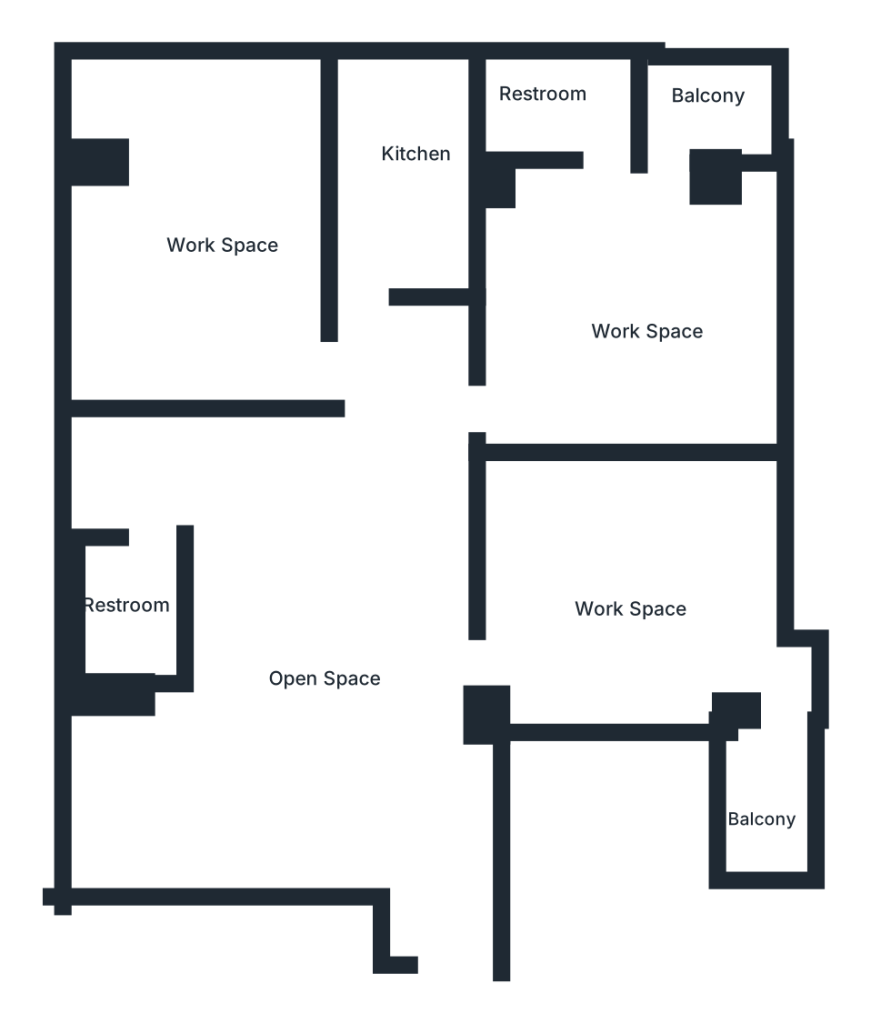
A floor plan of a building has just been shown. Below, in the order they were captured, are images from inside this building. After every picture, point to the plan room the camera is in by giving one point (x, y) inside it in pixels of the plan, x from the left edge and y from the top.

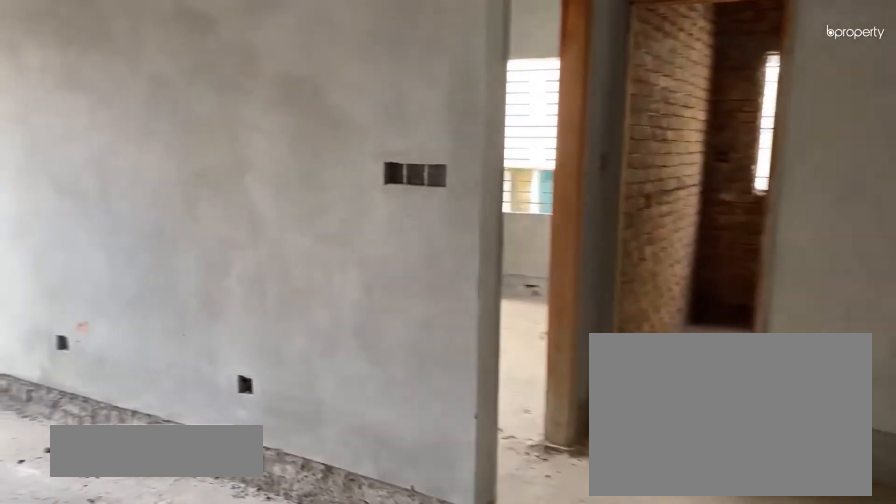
(374, 641)
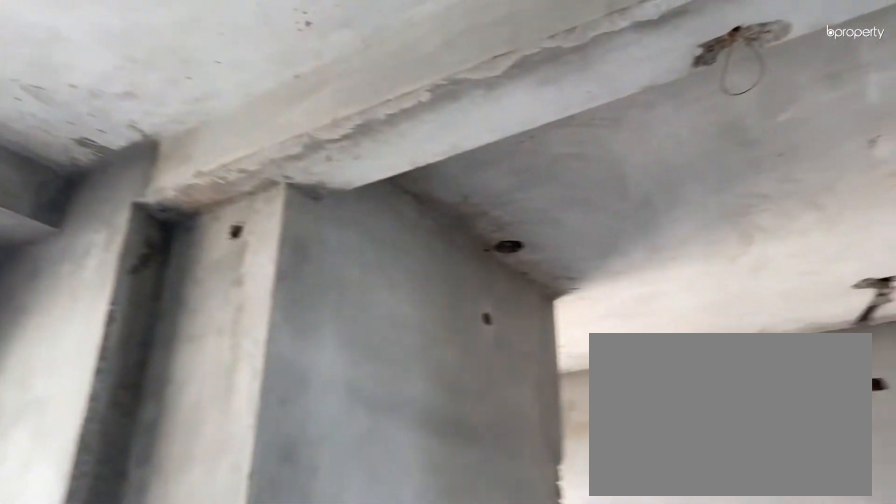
(374, 641)
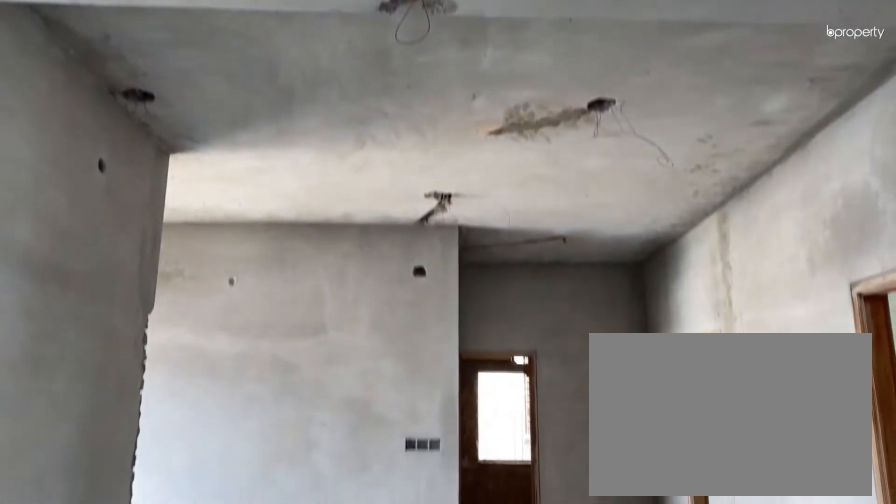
(374, 641)
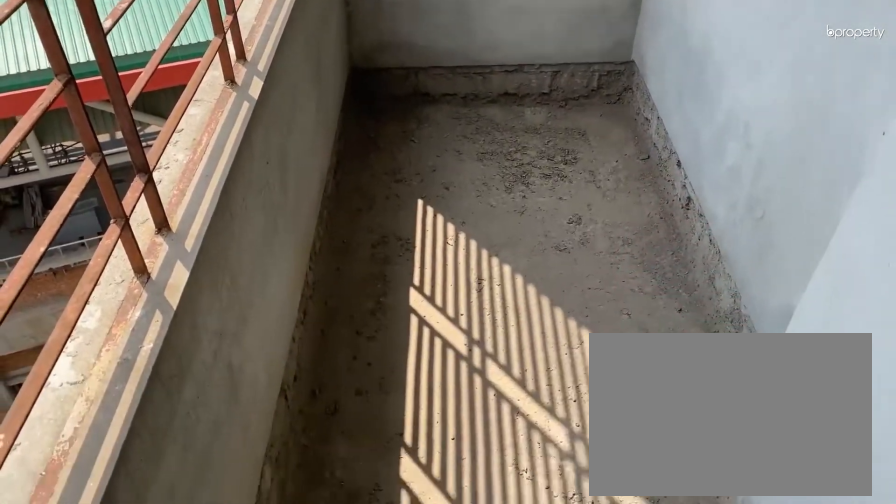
(771, 795)
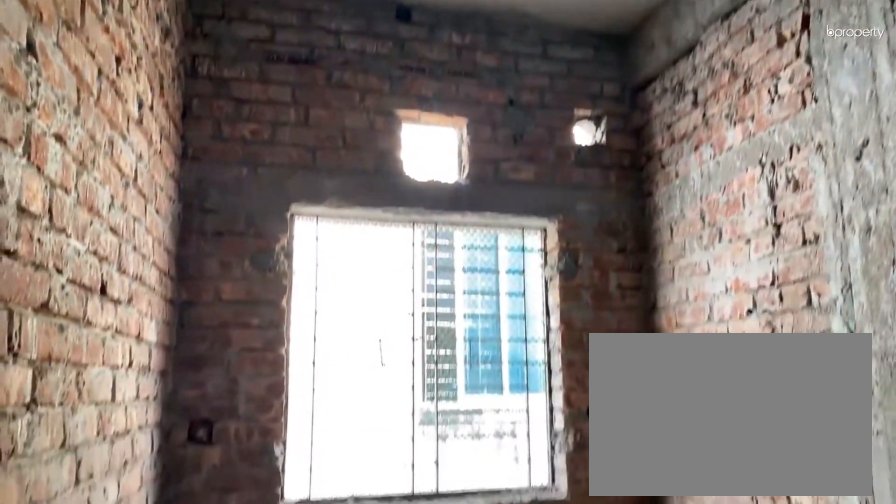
(408, 153)
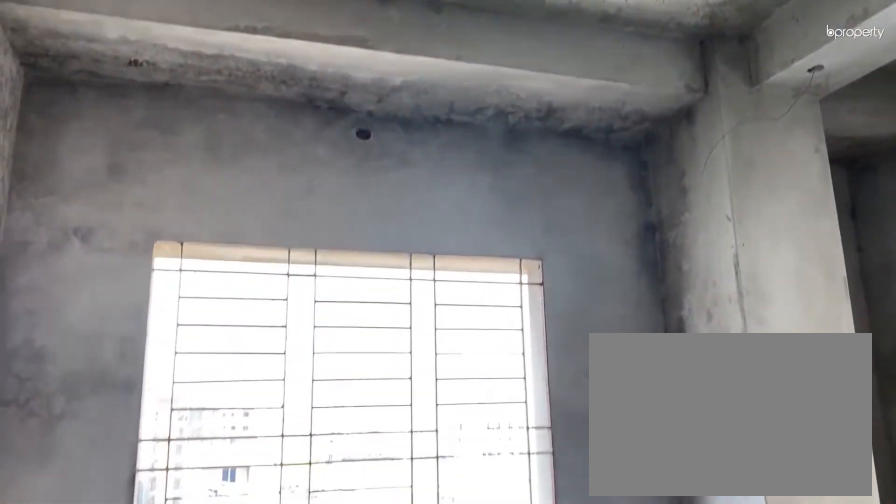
(211, 192)
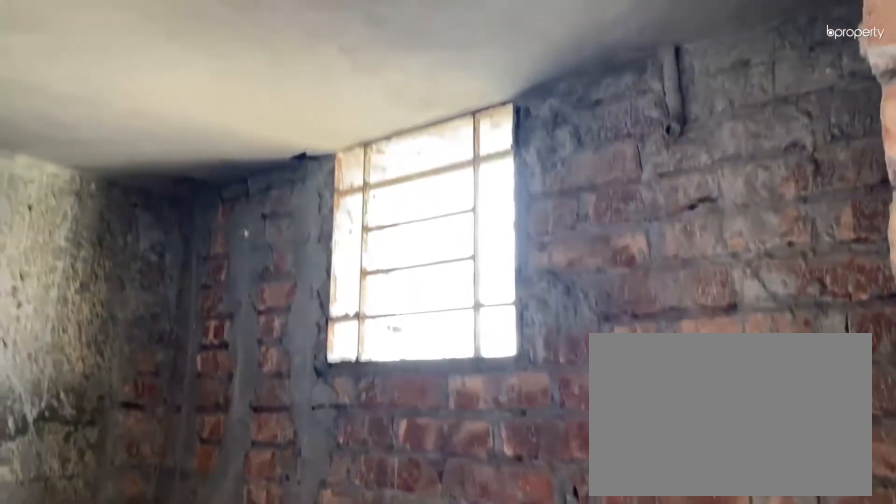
(124, 611)
